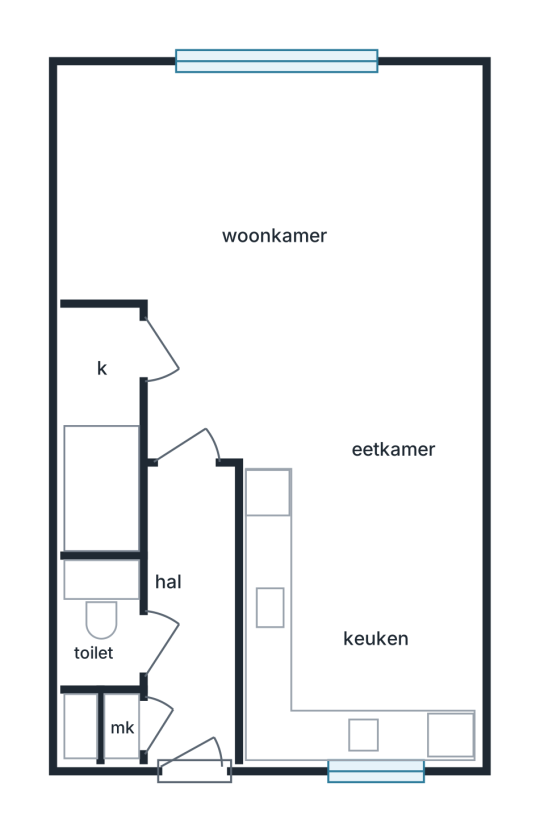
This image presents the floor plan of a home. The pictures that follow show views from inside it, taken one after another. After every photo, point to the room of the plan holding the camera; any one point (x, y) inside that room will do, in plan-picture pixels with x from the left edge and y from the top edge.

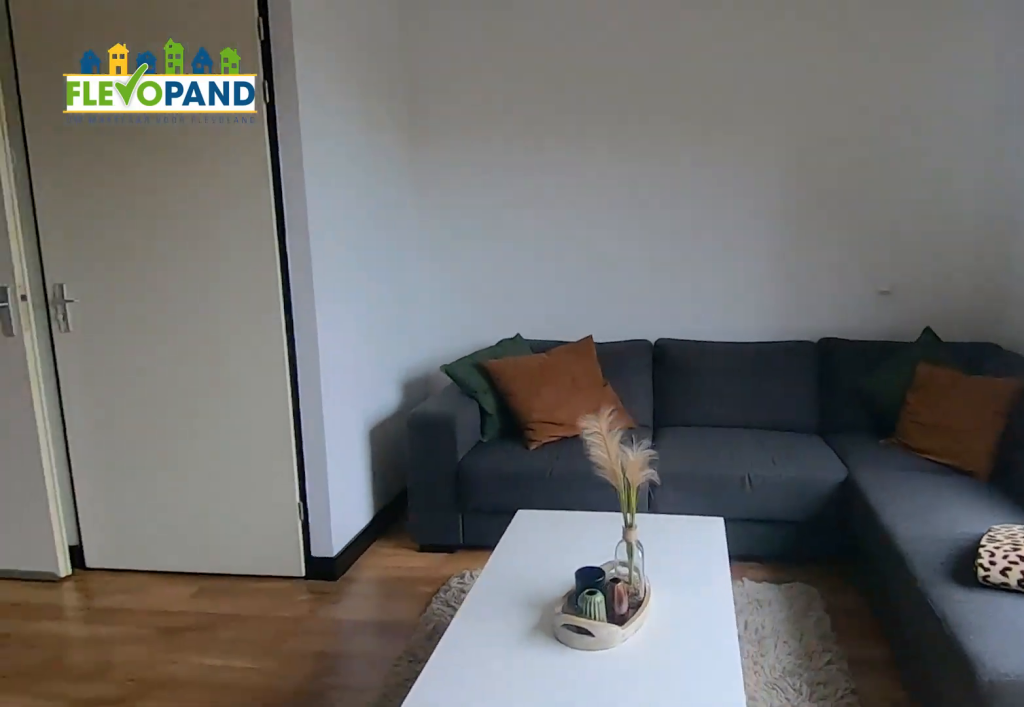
(248, 221)
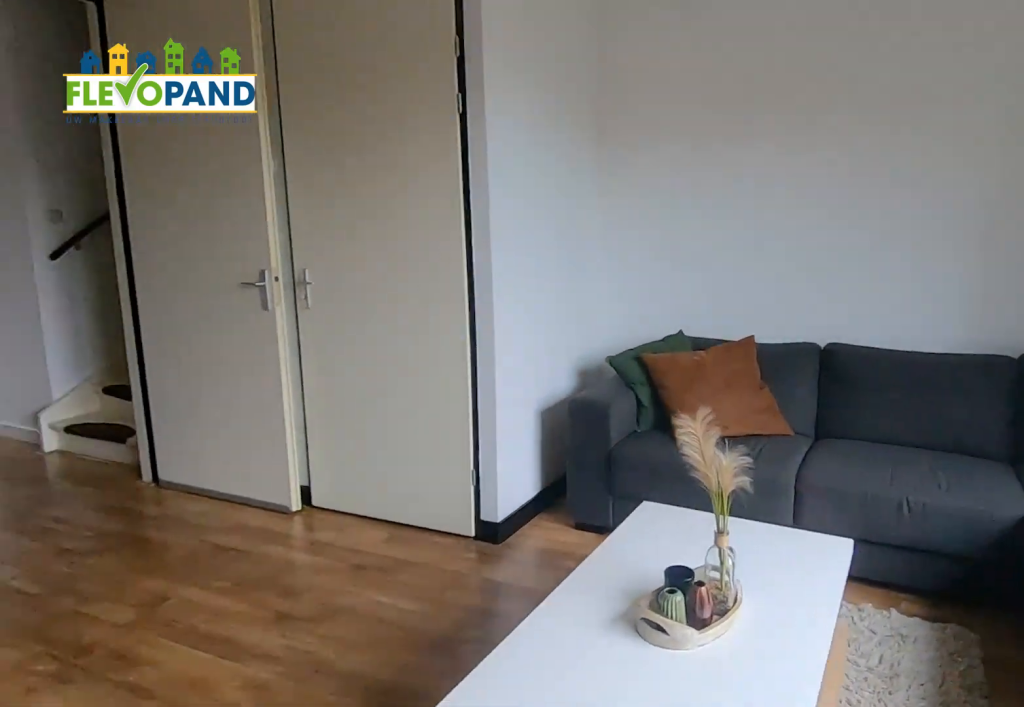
(248, 221)
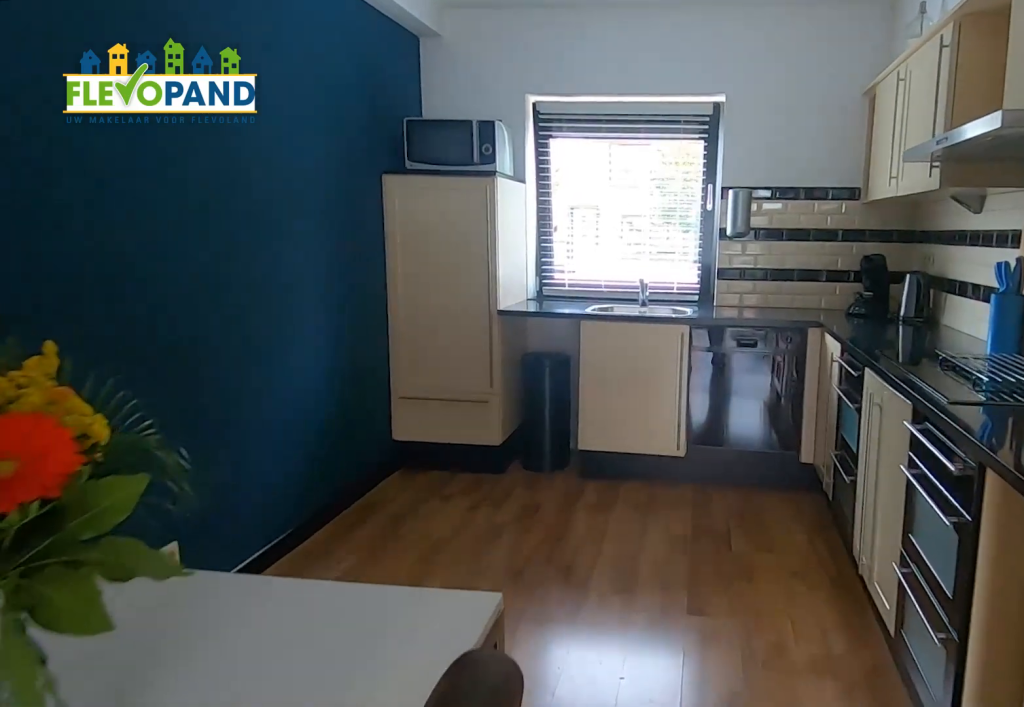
(360, 608)
